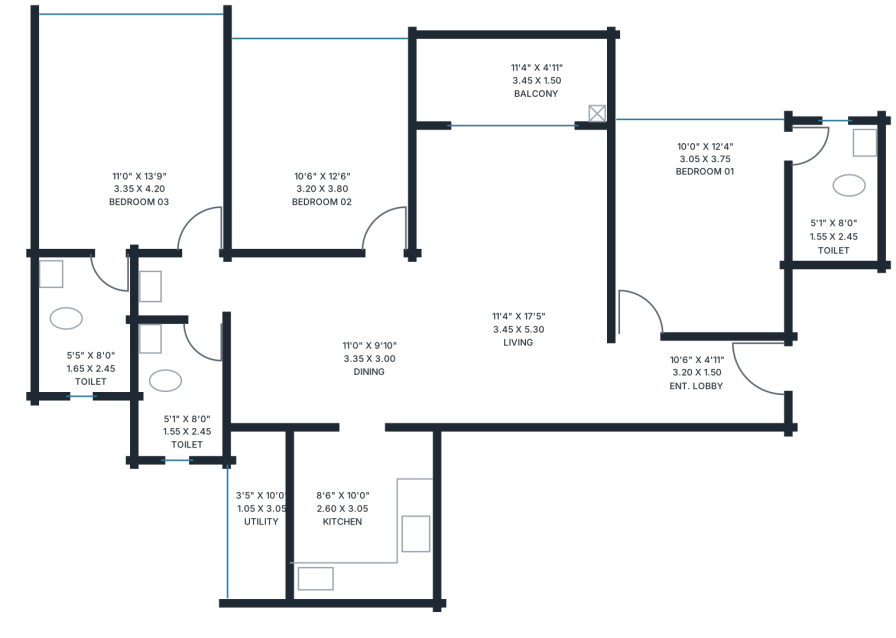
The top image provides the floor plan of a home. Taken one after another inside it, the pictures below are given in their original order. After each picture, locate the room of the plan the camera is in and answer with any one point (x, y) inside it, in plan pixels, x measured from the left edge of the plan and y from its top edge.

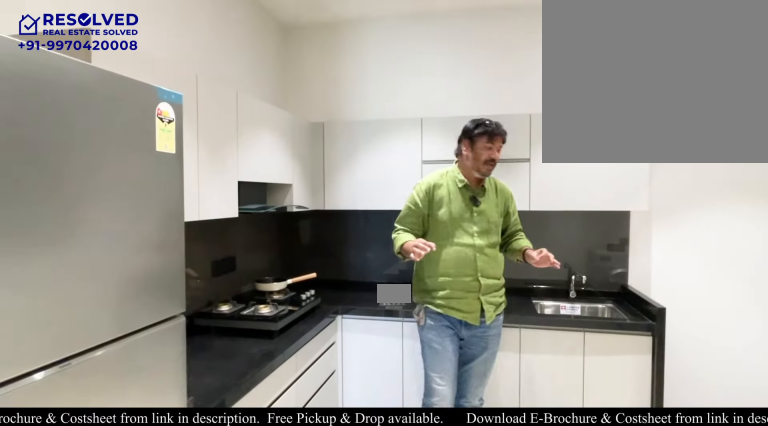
(362, 513)
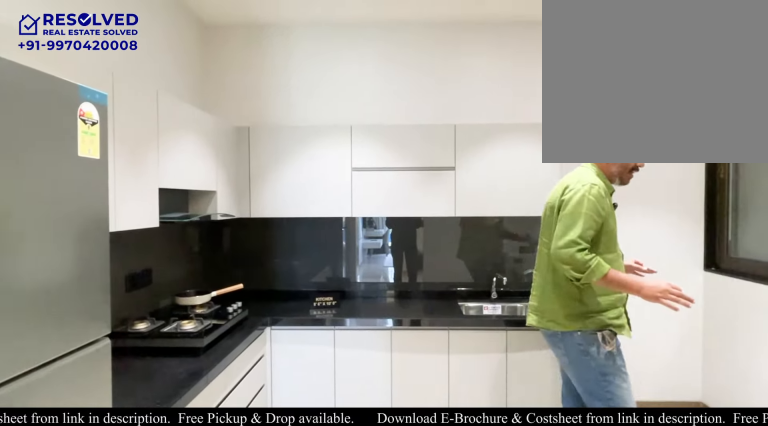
(362, 513)
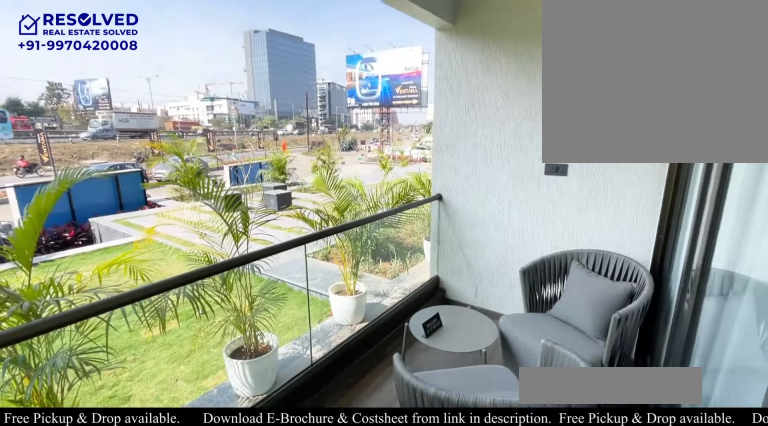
(510, 79)
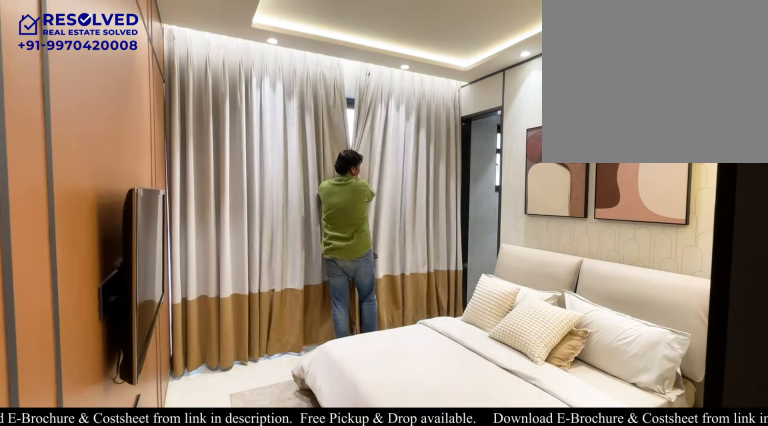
(700, 227)
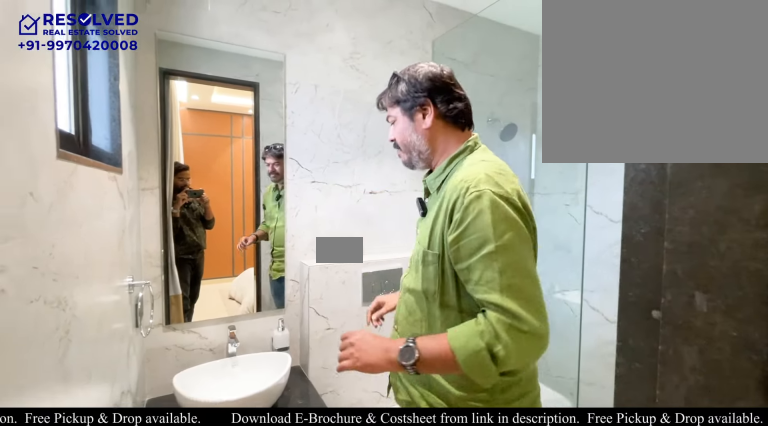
(833, 194)
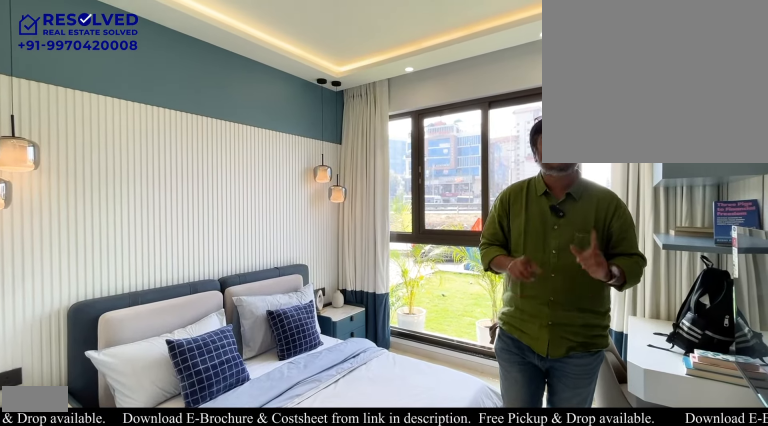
(320, 144)
